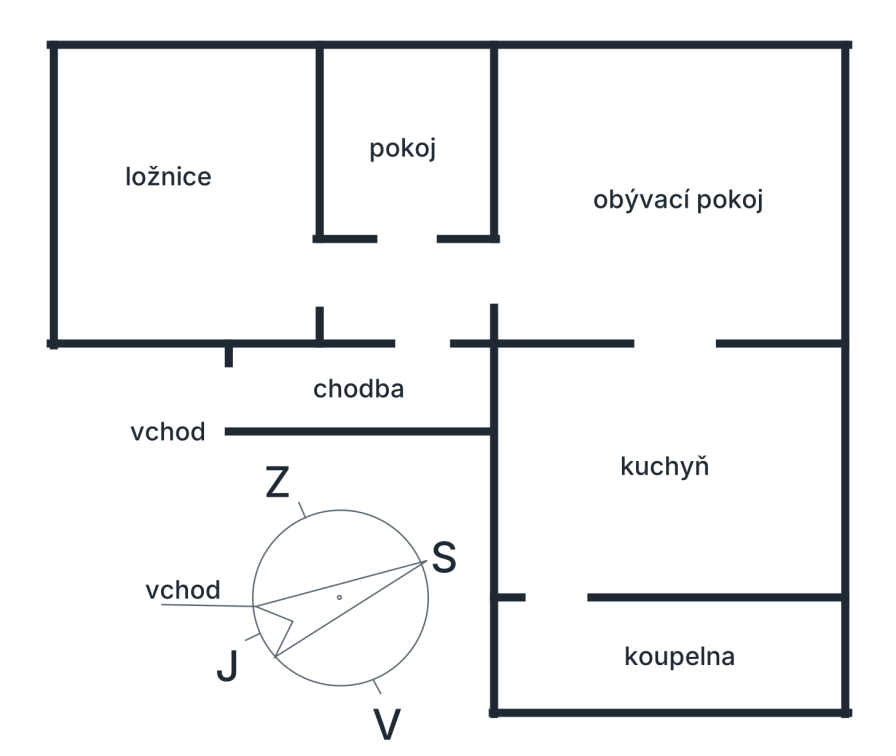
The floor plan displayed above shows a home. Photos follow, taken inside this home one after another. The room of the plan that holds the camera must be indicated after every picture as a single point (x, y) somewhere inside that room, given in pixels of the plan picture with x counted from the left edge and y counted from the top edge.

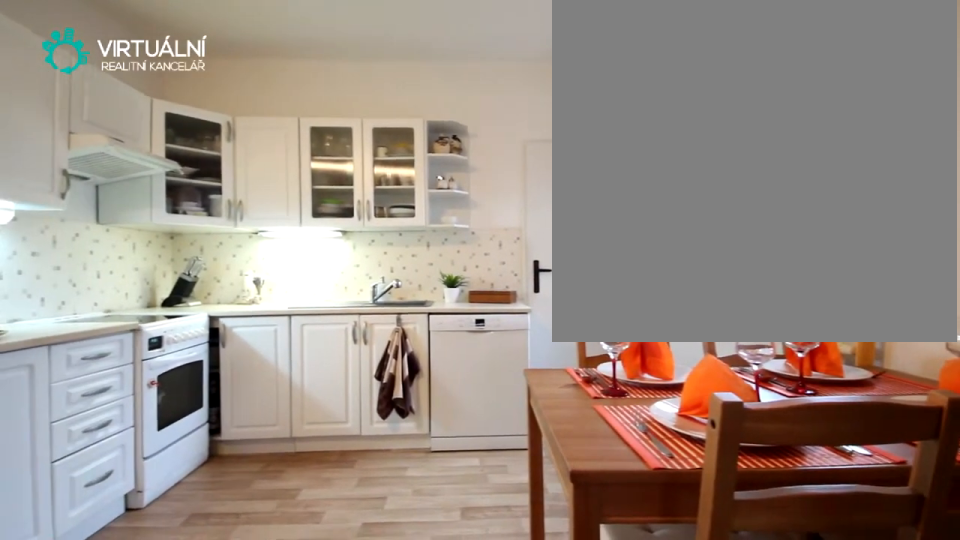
(671, 470)
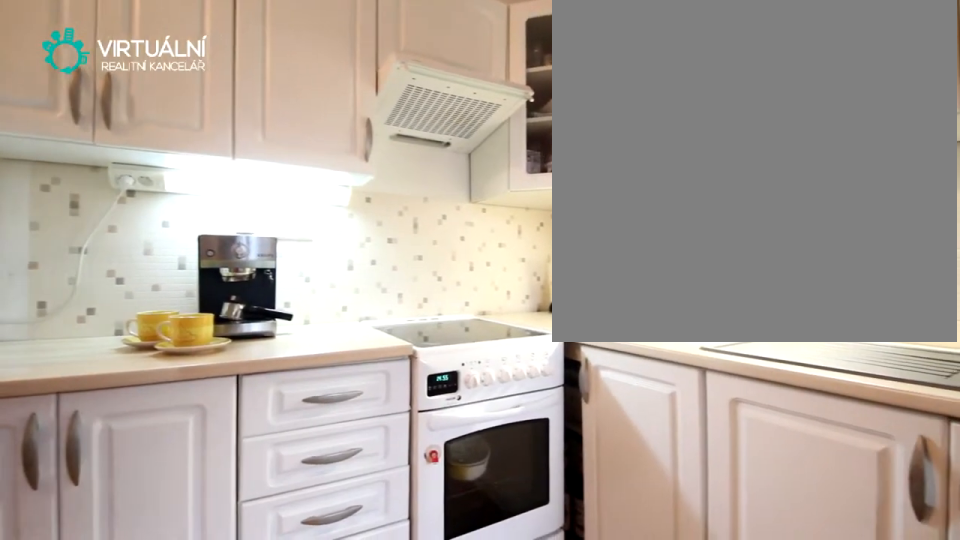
(671, 470)
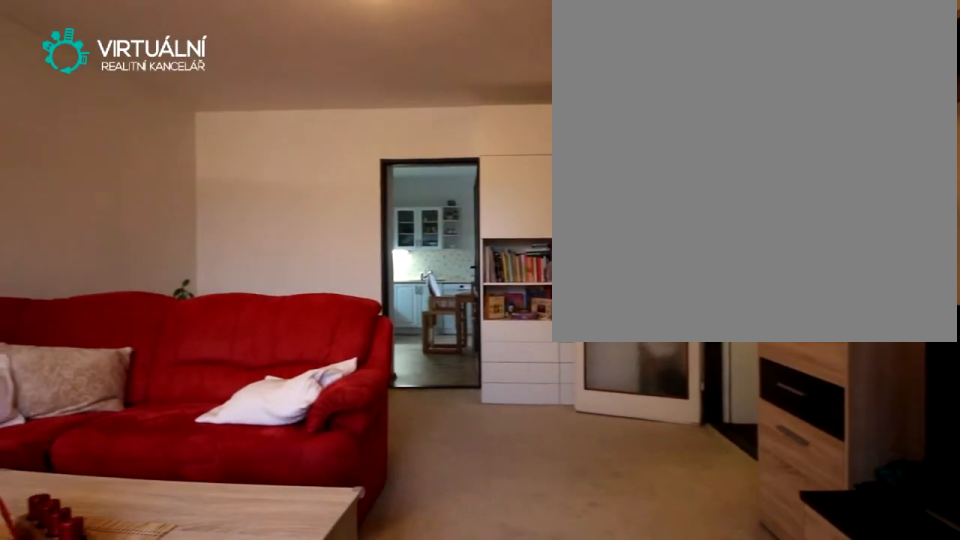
(671, 194)
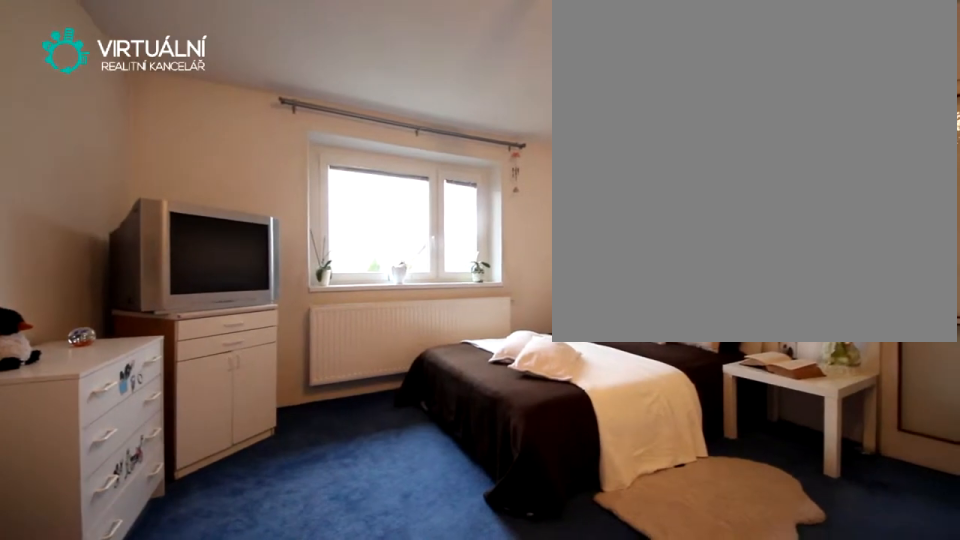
(186, 193)
